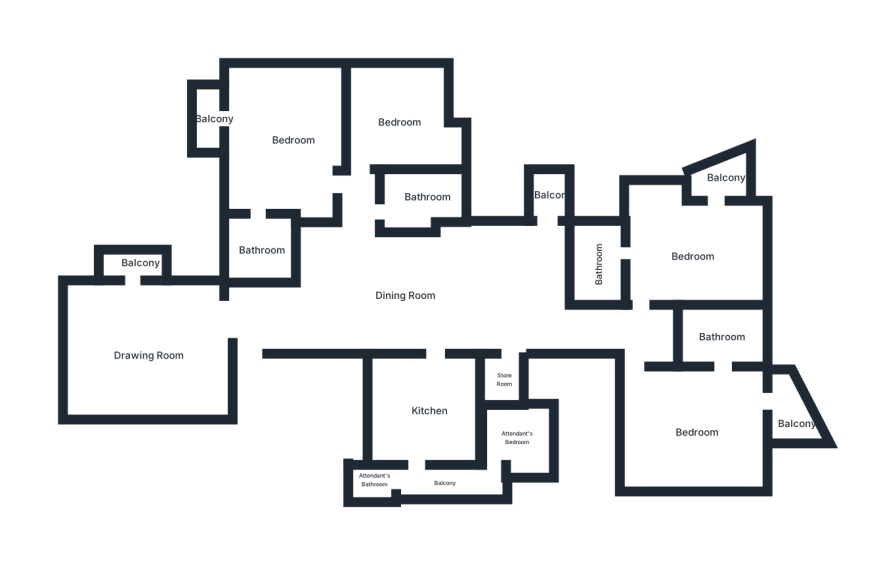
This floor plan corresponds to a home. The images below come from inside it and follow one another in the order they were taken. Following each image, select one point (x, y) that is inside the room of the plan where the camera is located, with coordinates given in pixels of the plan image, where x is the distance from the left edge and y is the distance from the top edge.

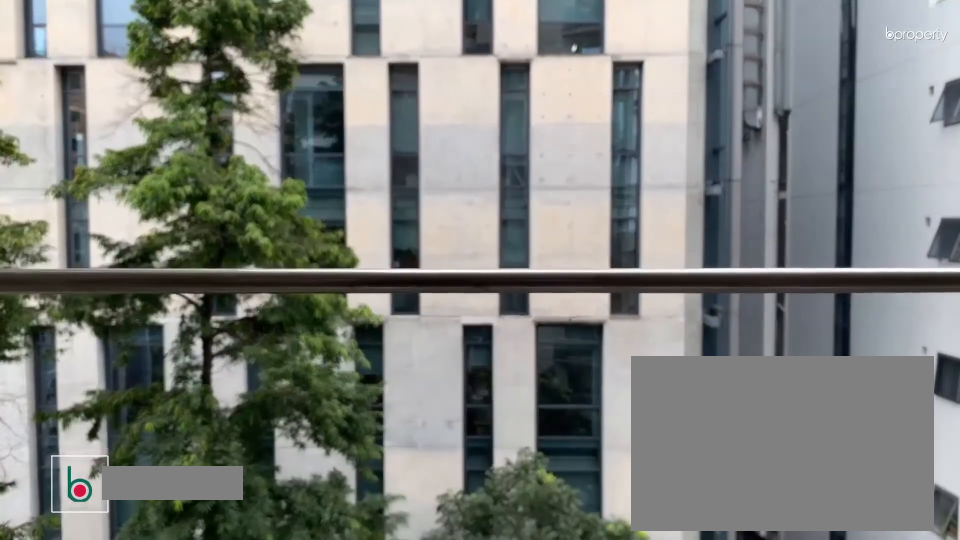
(550, 196)
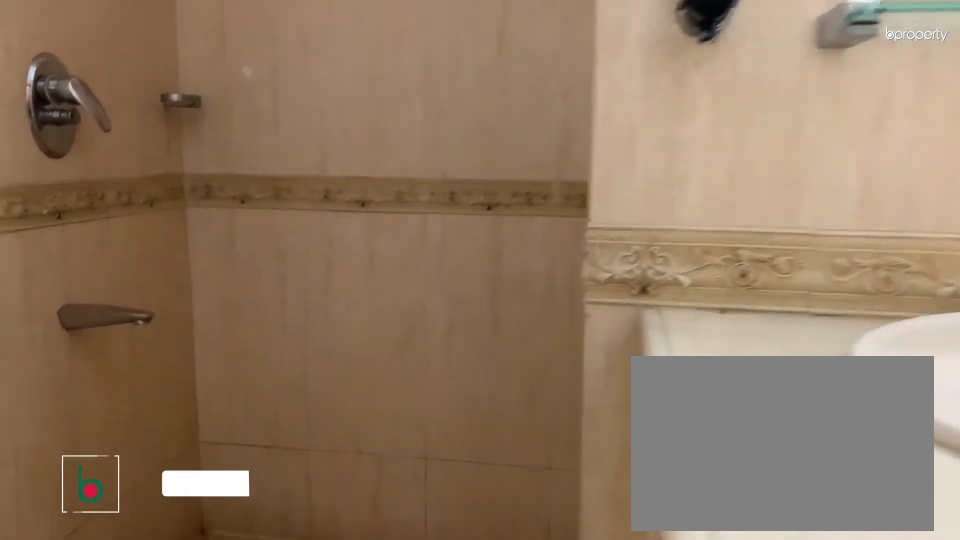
(419, 201)
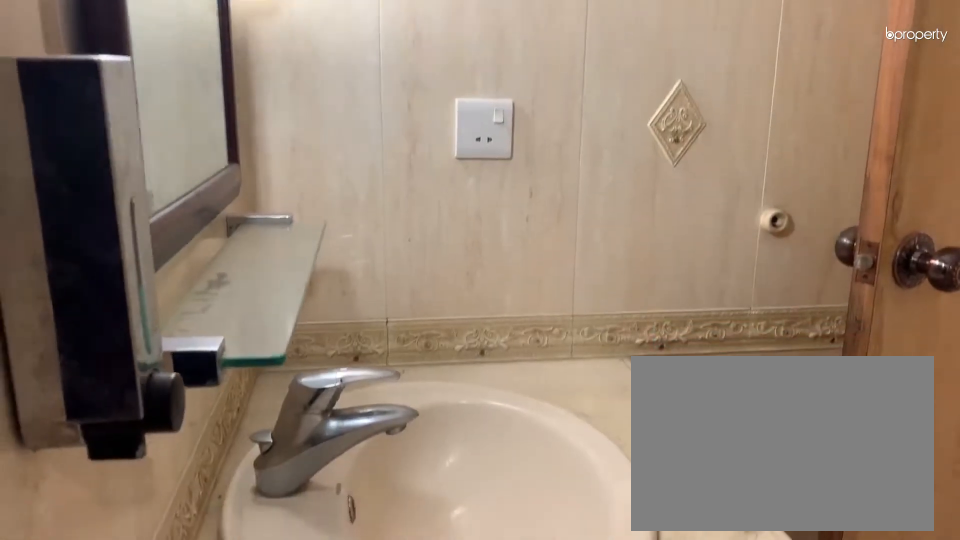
(419, 201)
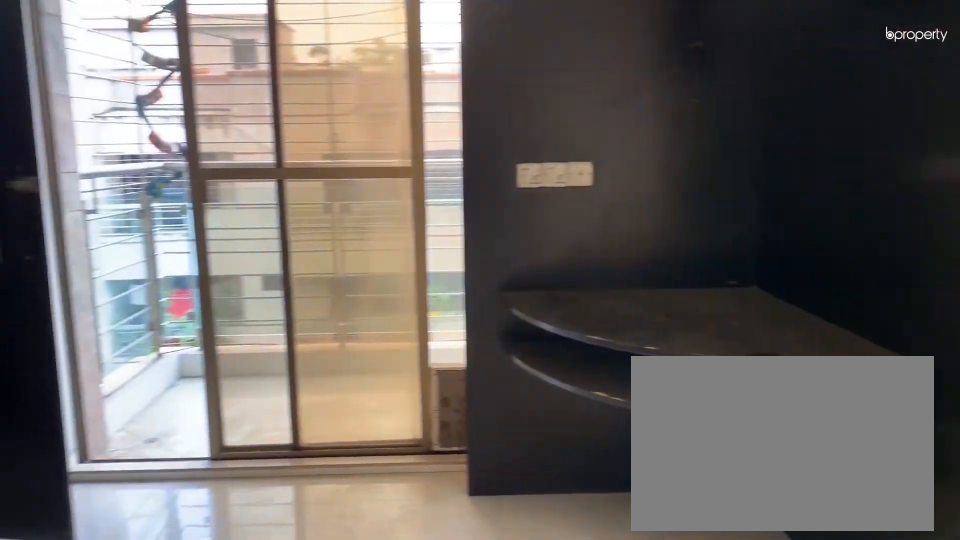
(294, 140)
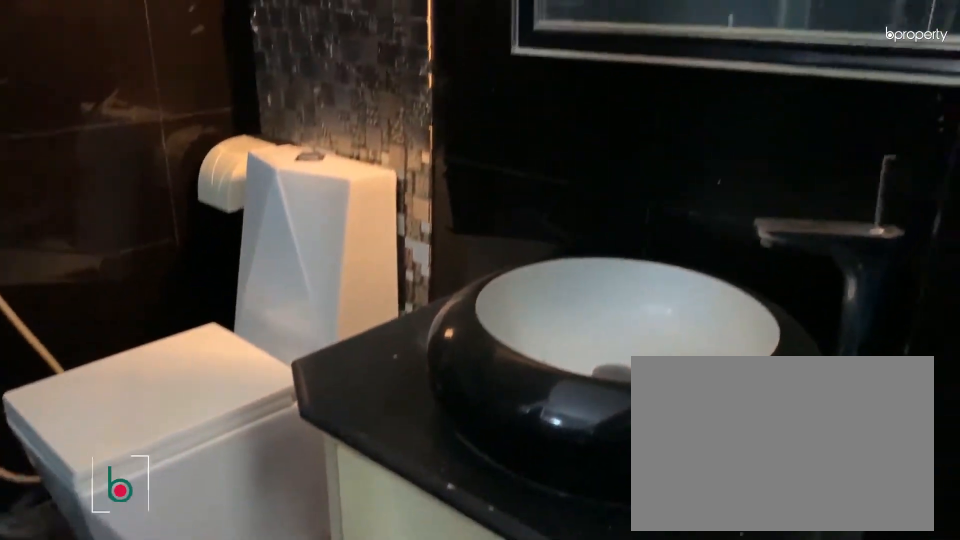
(261, 248)
